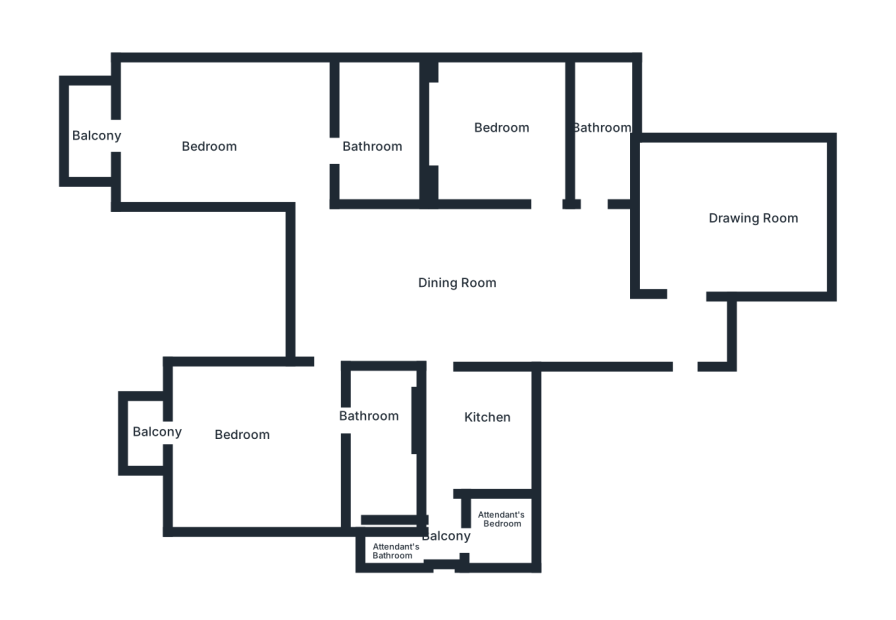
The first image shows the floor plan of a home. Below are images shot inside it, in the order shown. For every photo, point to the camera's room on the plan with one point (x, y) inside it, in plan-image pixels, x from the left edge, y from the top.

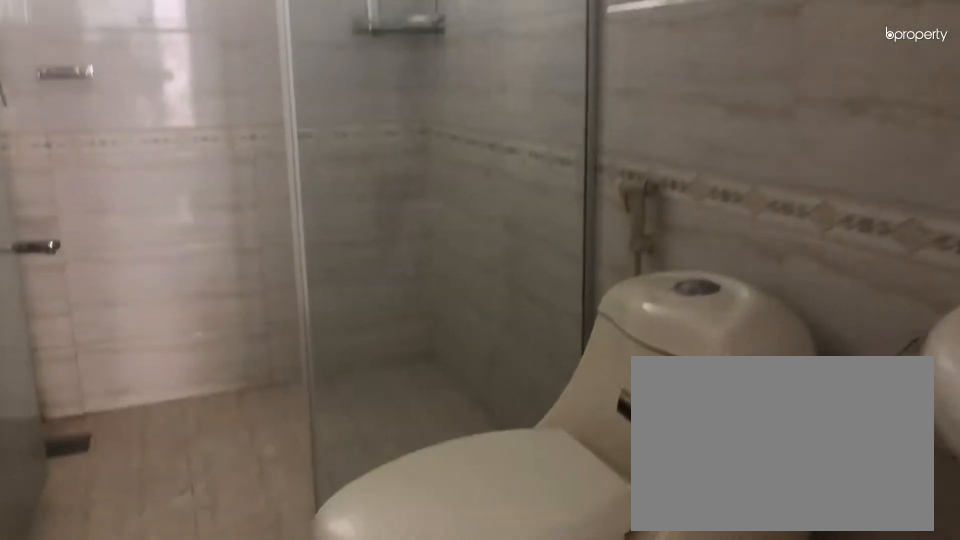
(603, 137)
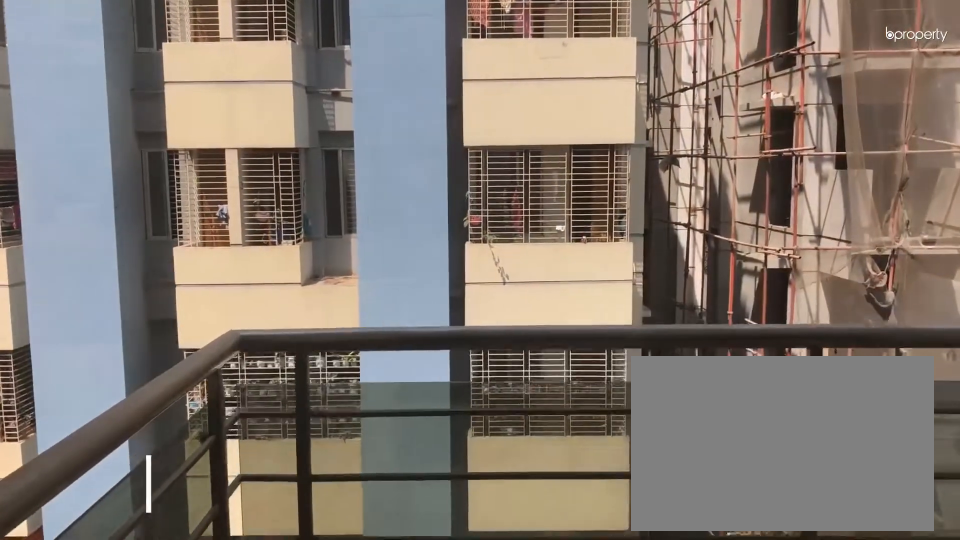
(95, 133)
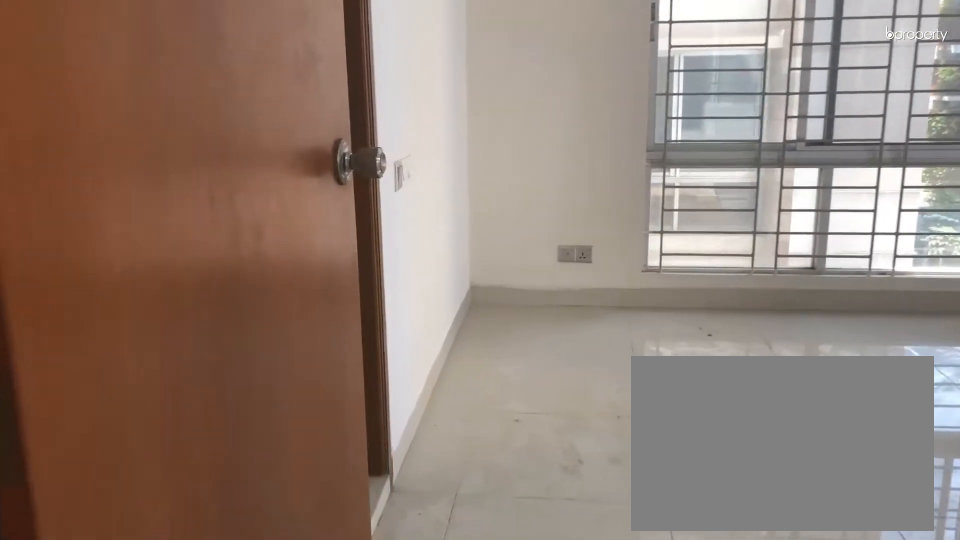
(244, 444)
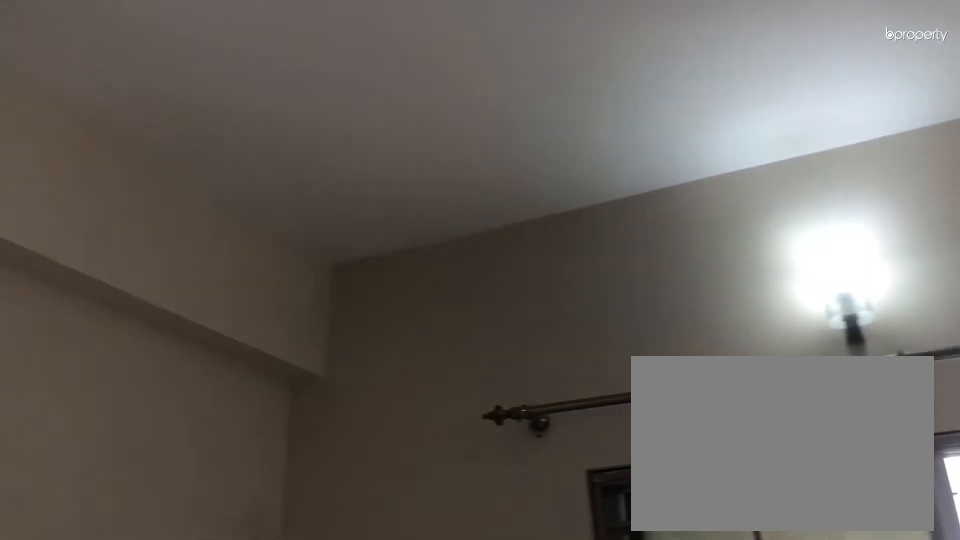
(244, 444)
